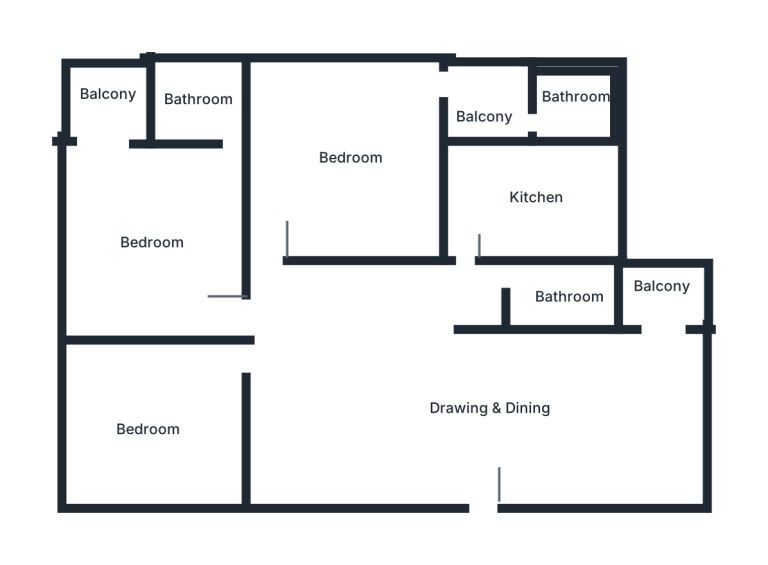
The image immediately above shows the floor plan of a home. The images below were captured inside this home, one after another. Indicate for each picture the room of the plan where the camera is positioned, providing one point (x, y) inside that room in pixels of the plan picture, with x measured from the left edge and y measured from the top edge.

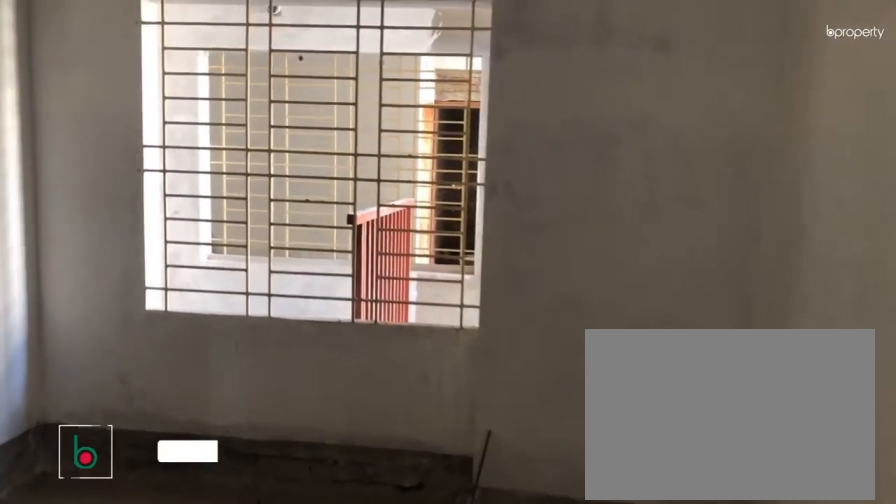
(170, 406)
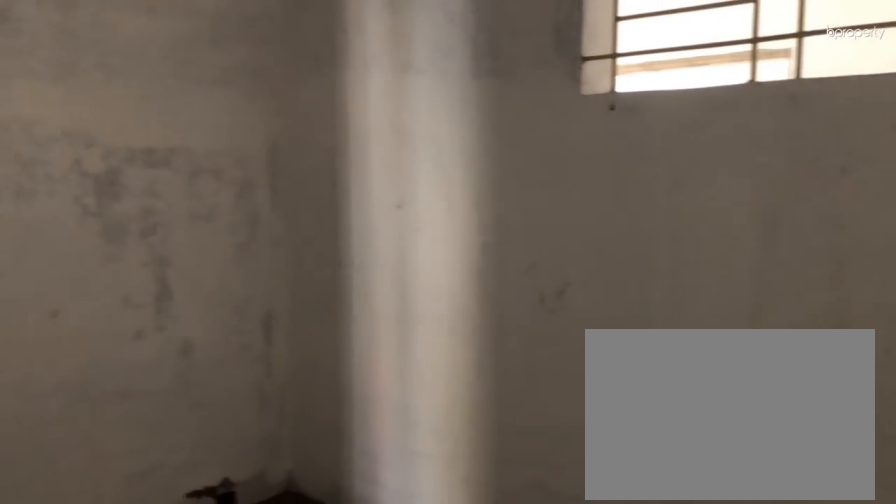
(156, 429)
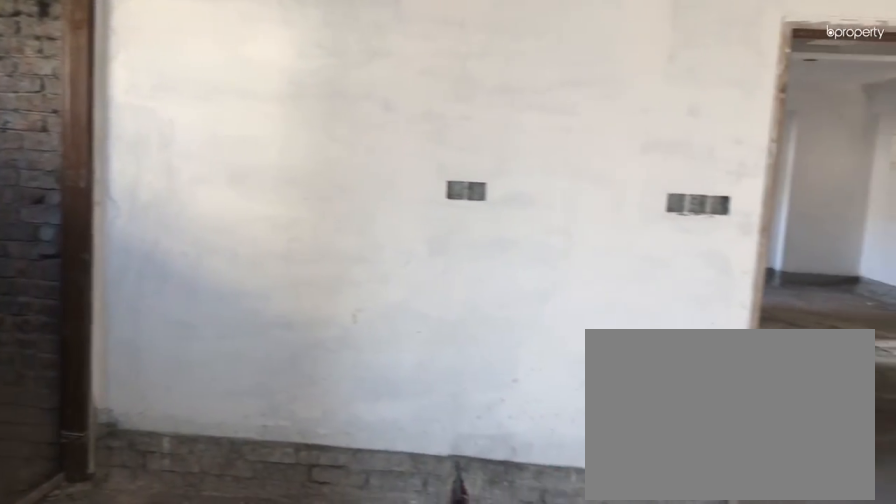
(151, 237)
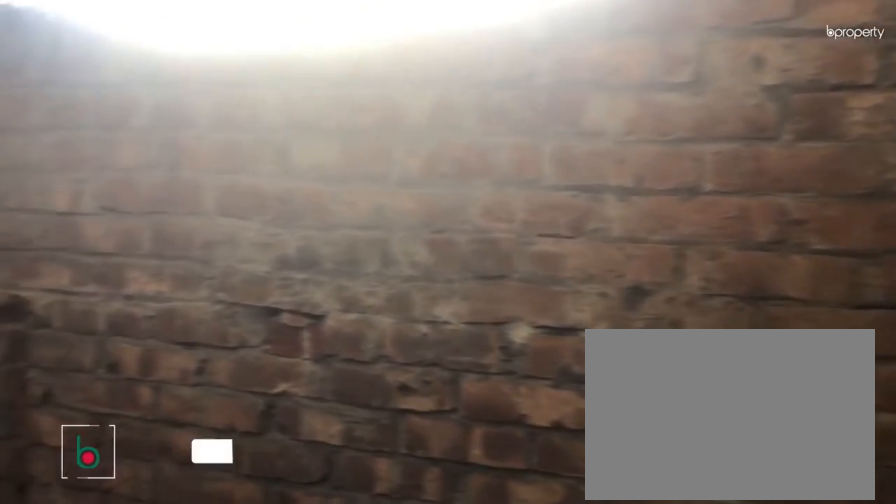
(193, 101)
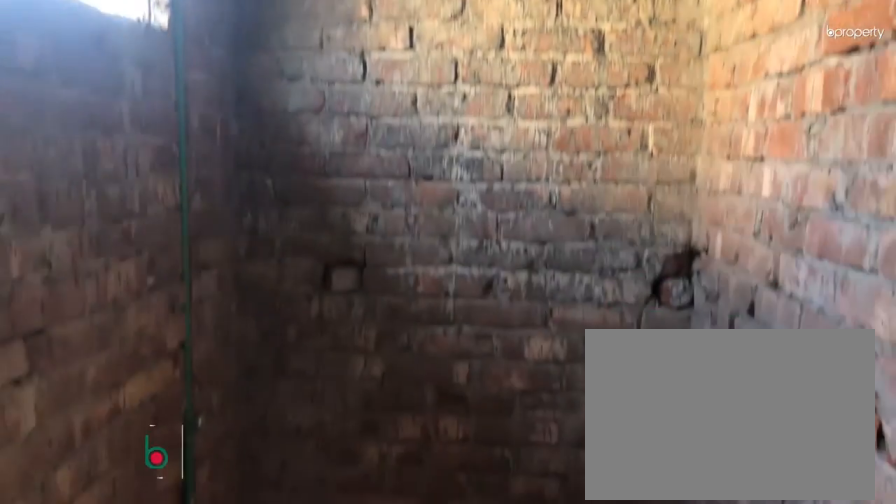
(573, 102)
